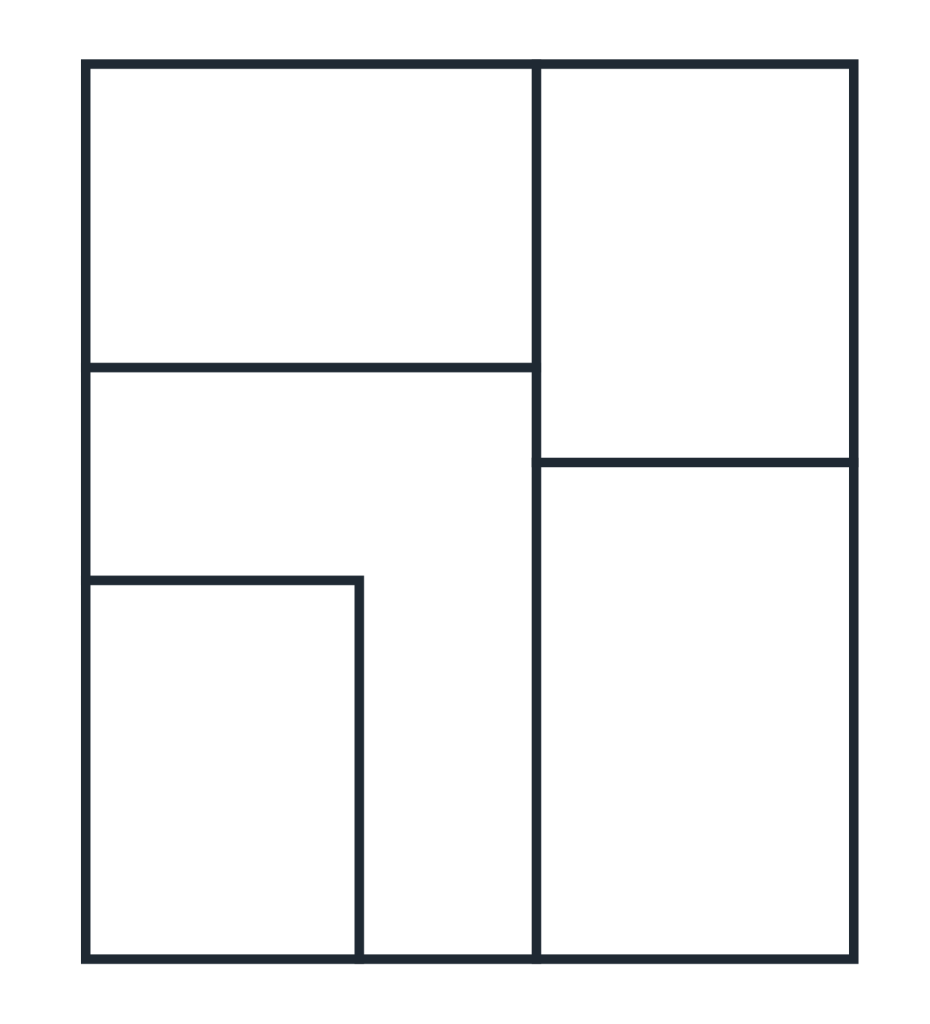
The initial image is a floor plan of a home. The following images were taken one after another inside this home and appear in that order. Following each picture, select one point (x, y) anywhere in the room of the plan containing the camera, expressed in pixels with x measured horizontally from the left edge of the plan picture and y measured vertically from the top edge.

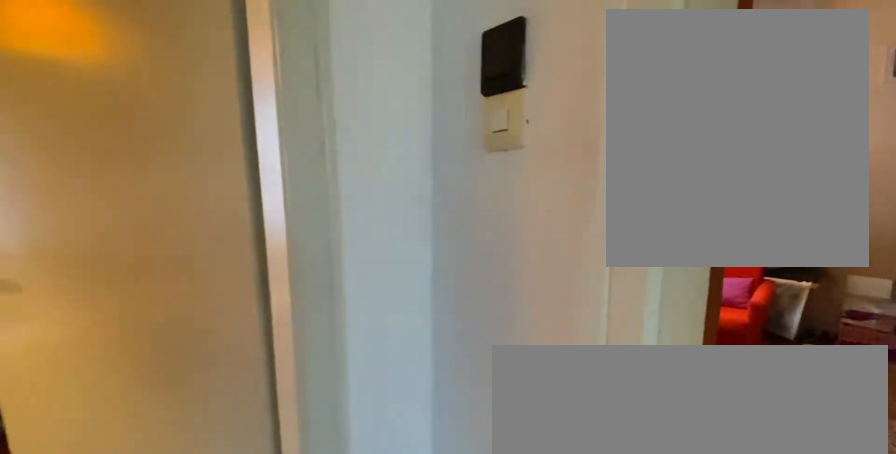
(447, 493)
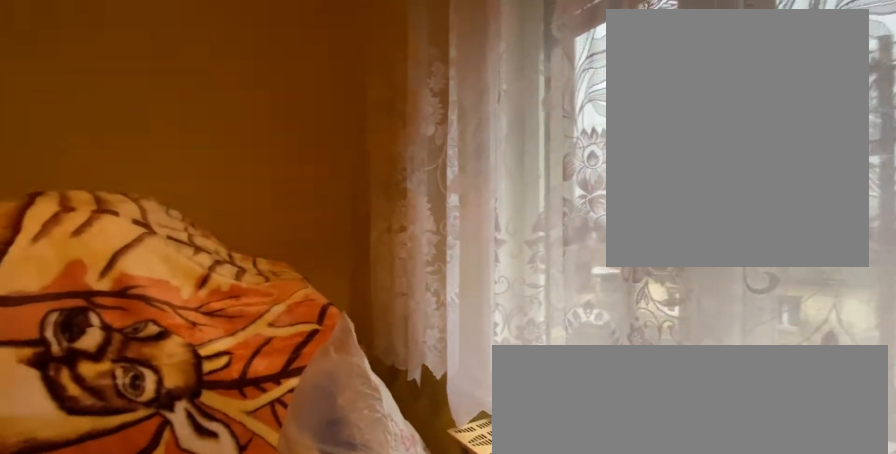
(322, 216)
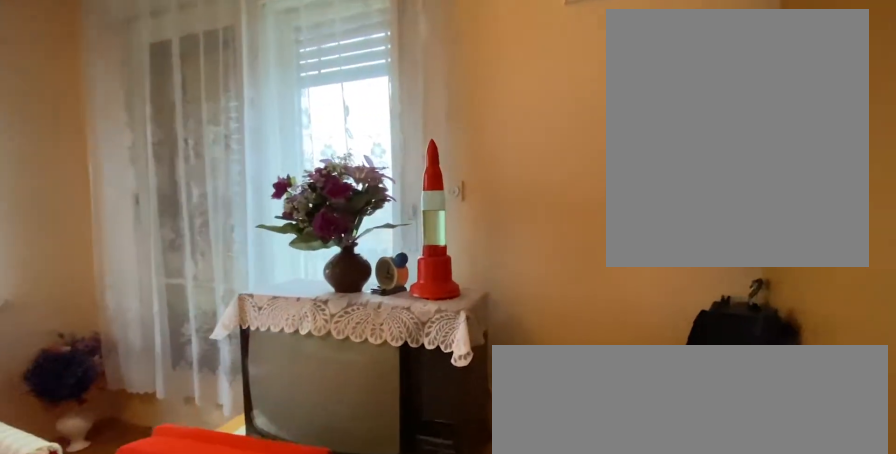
(697, 265)
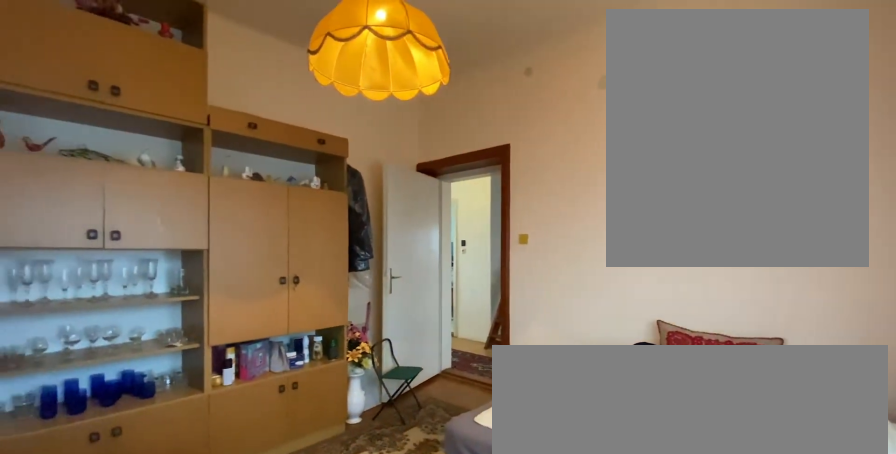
(698, 265)
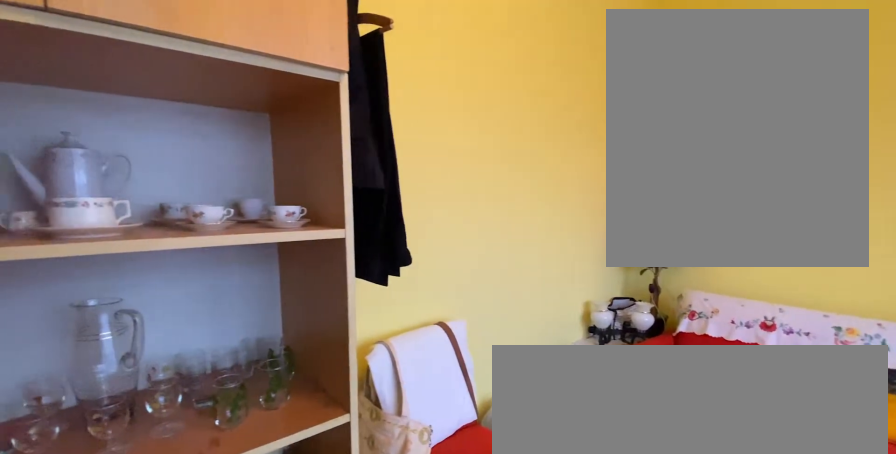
(698, 725)
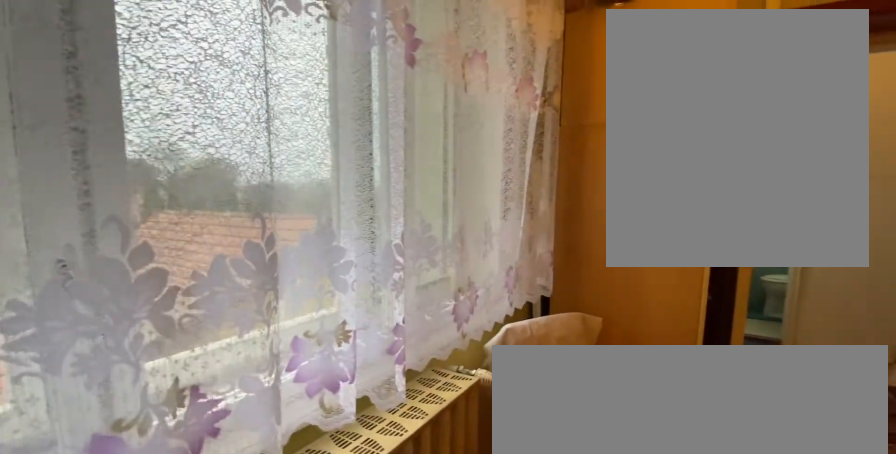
(698, 725)
